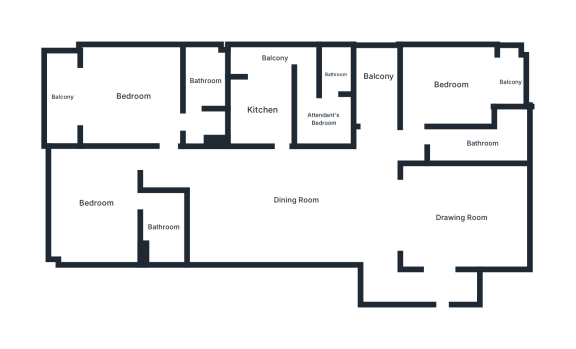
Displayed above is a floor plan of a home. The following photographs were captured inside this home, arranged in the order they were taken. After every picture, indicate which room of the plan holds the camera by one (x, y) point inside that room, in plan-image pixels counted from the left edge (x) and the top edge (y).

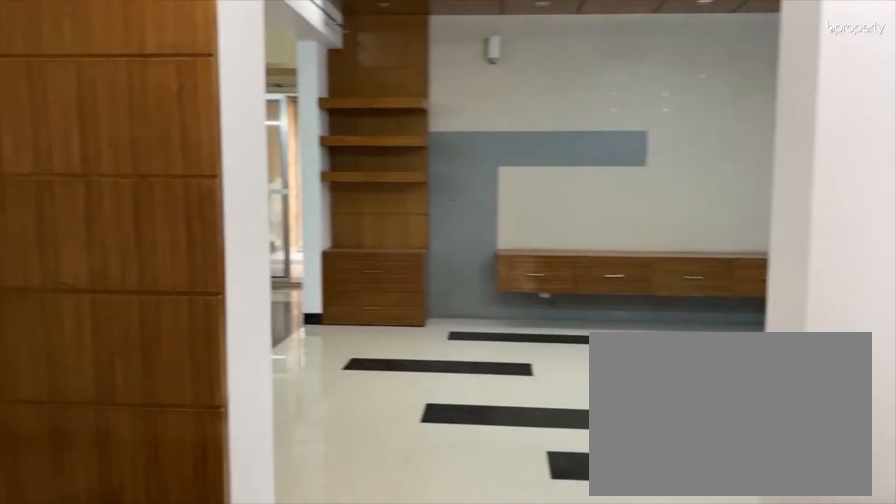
(443, 292)
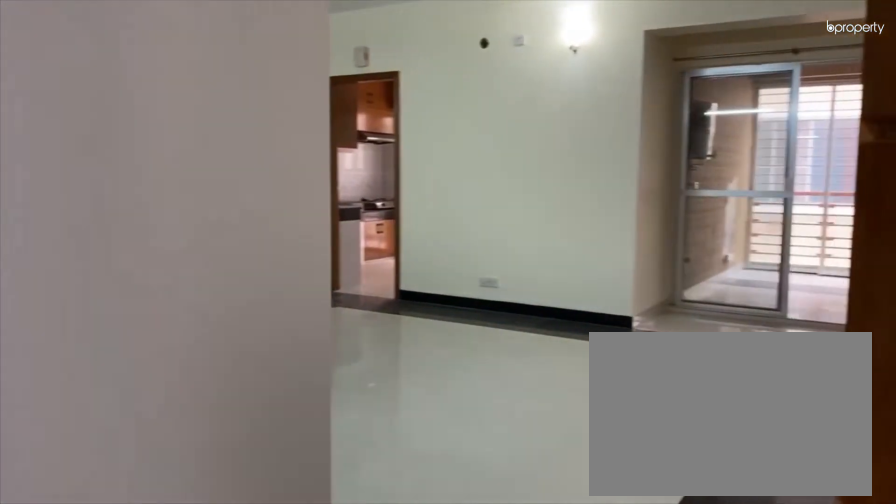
(381, 239)
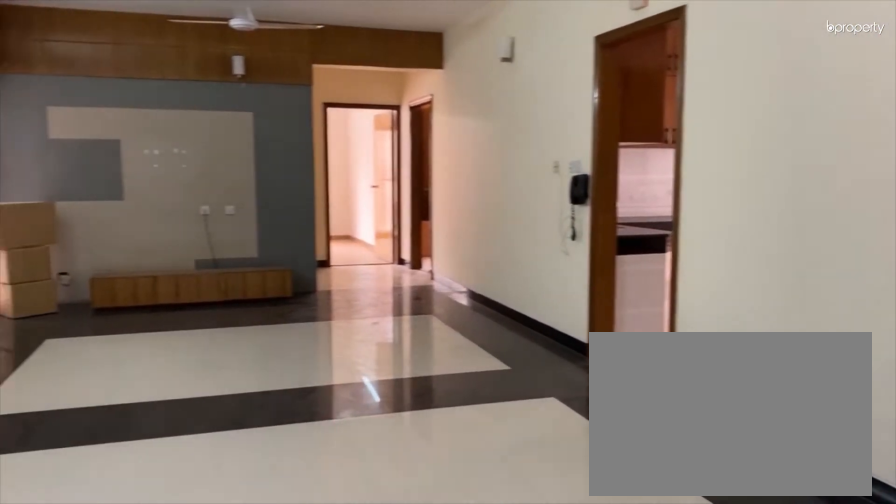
(294, 200)
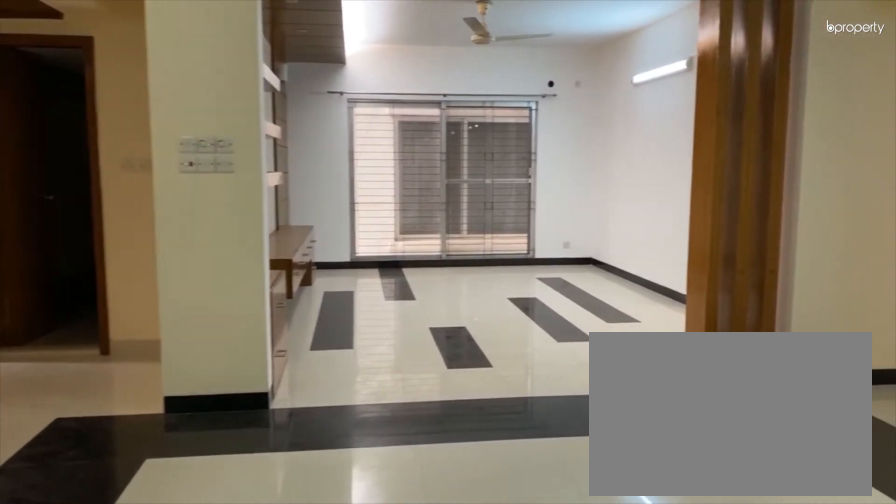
(294, 200)
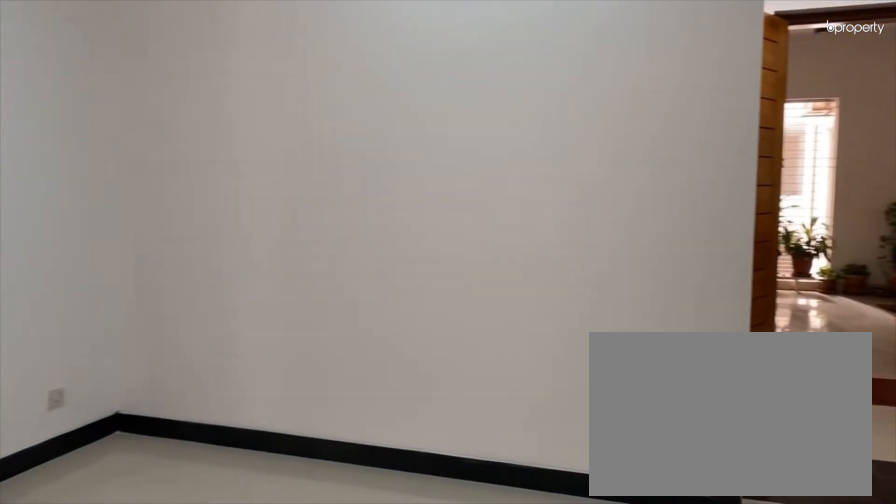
(469, 216)
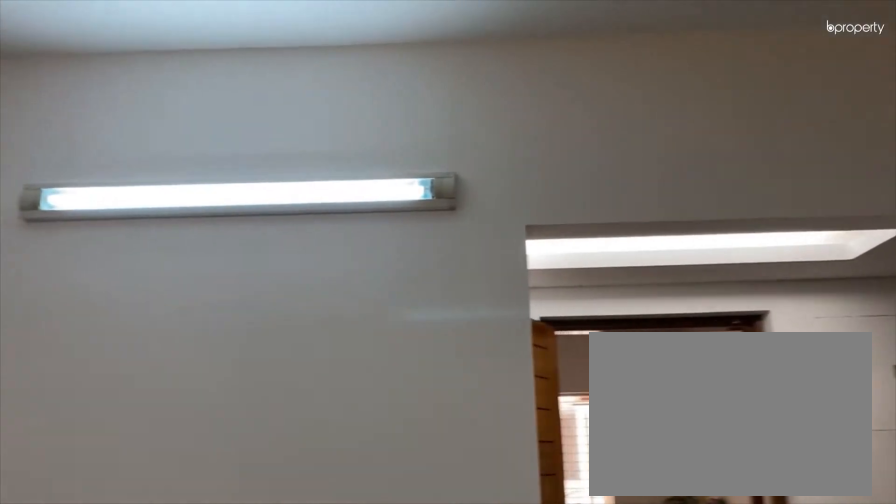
(465, 216)
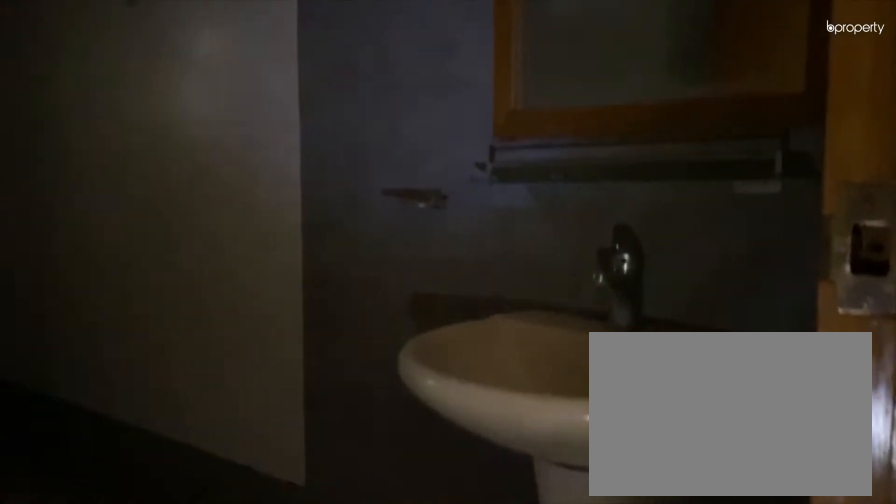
(482, 144)
